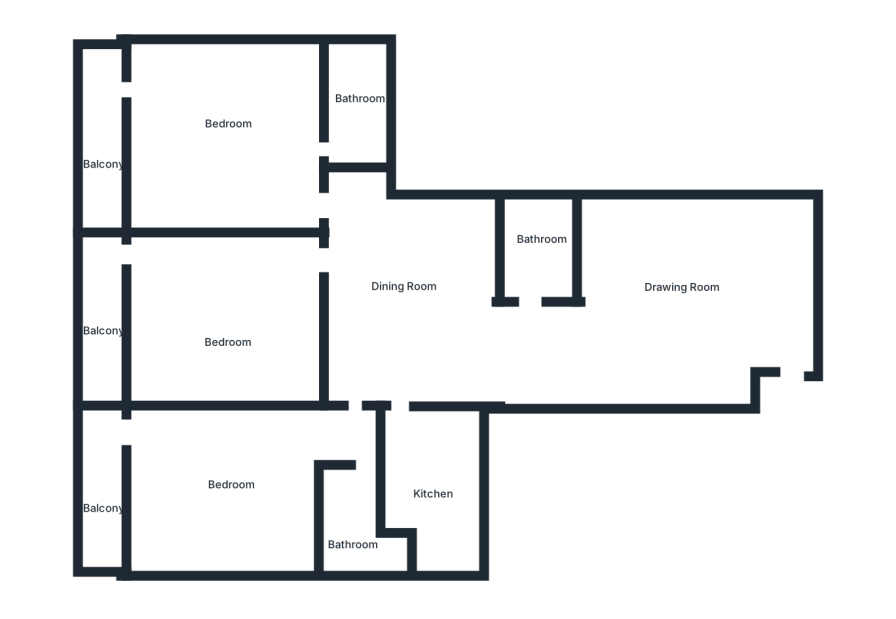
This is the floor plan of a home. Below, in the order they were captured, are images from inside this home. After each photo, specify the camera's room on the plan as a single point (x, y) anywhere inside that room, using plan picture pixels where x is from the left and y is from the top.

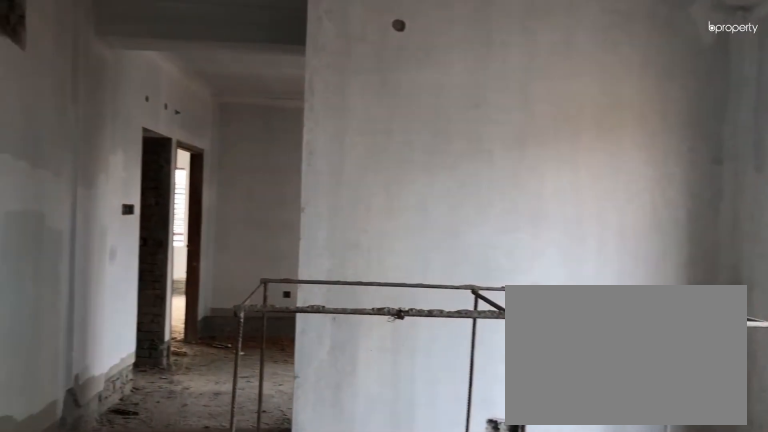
(688, 291)
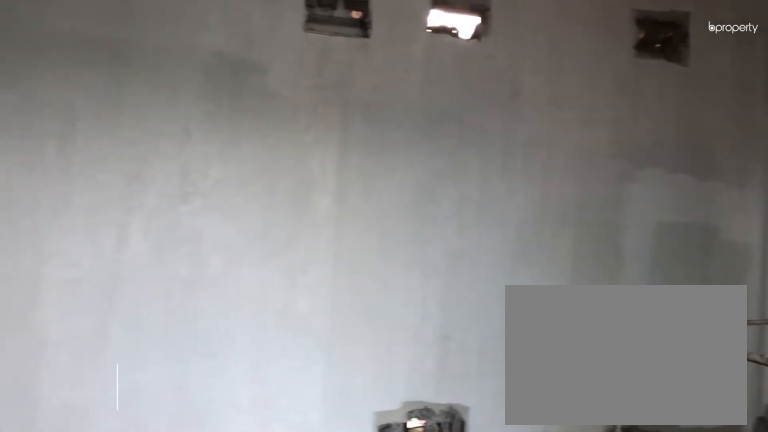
(688, 291)
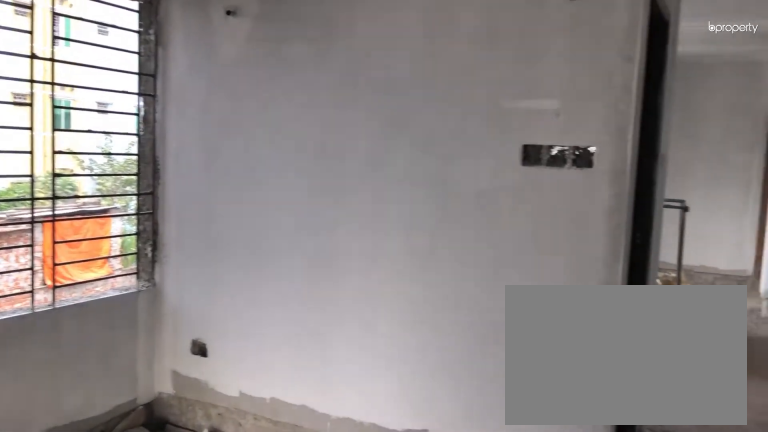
(390, 287)
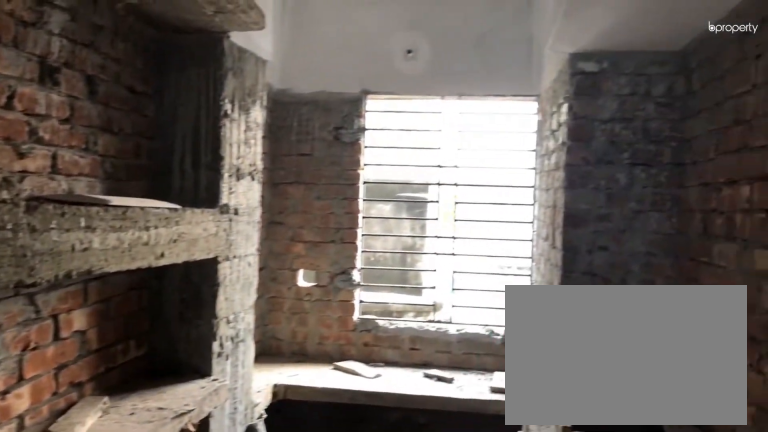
(429, 475)
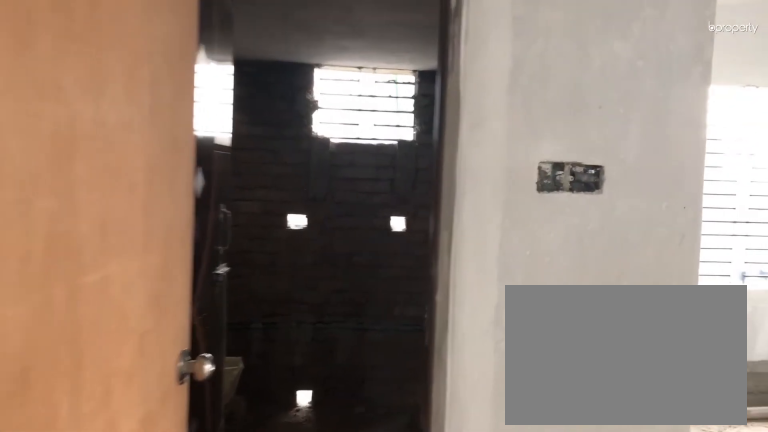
(343, 431)
